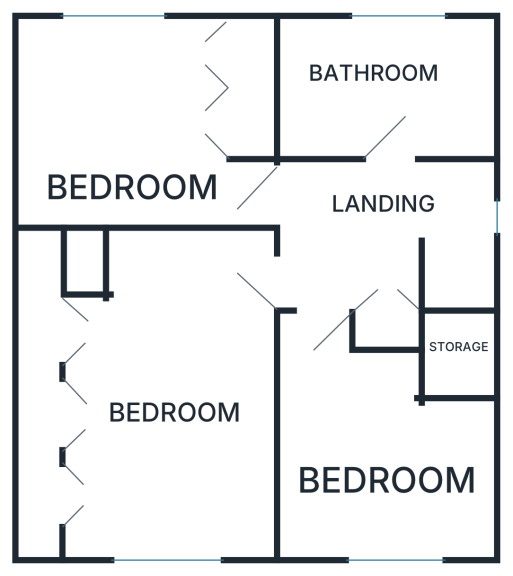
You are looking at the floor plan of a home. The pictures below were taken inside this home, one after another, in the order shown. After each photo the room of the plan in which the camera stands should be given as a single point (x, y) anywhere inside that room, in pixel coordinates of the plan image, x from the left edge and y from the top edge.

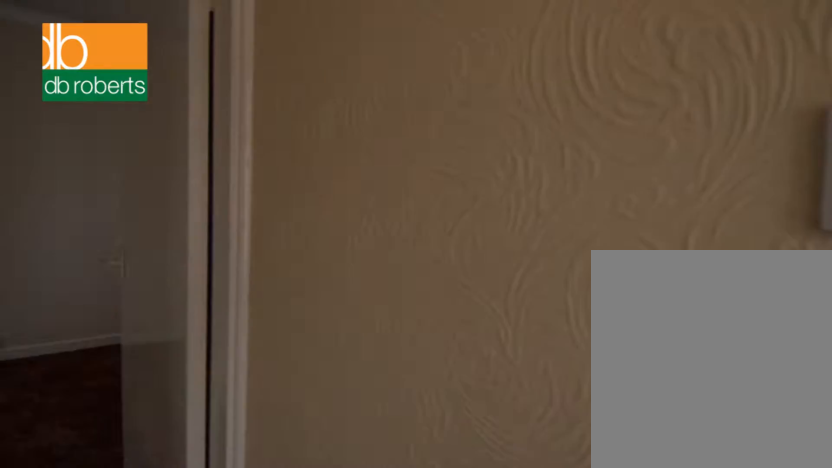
(383, 241)
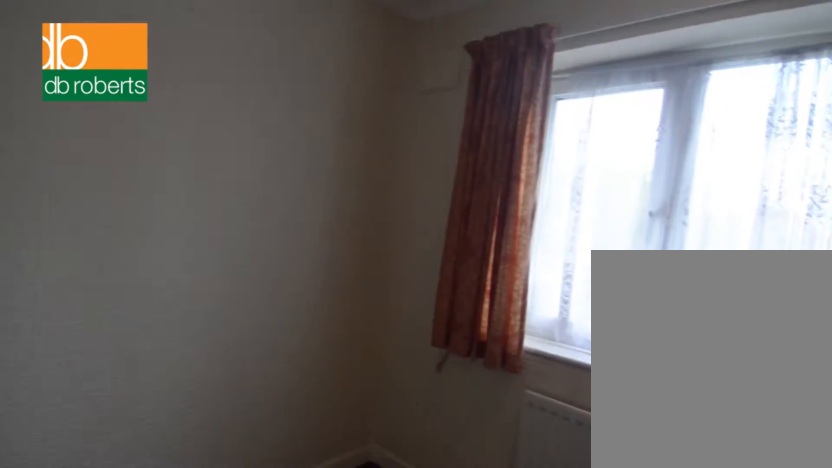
(146, 122)
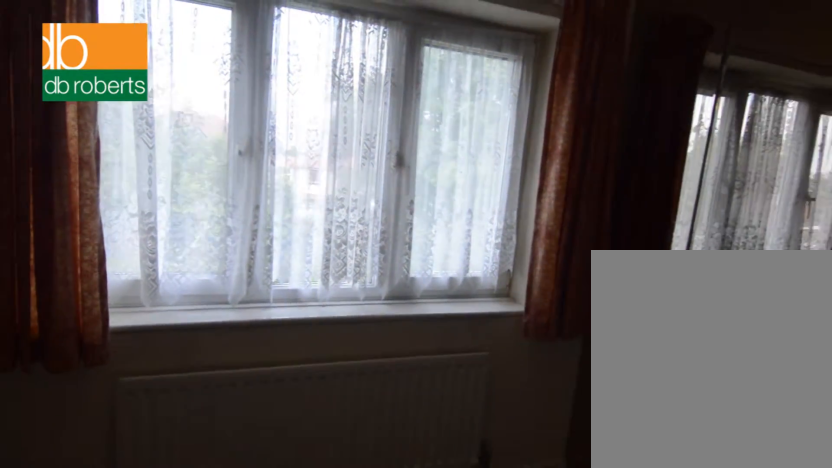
(146, 122)
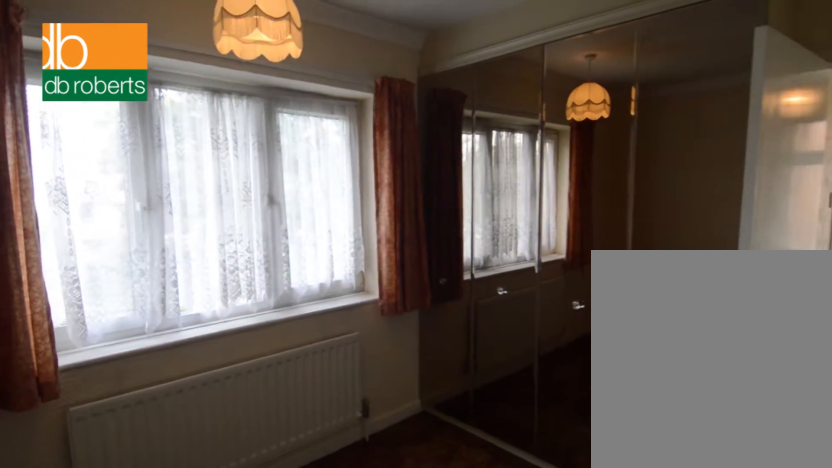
(146, 122)
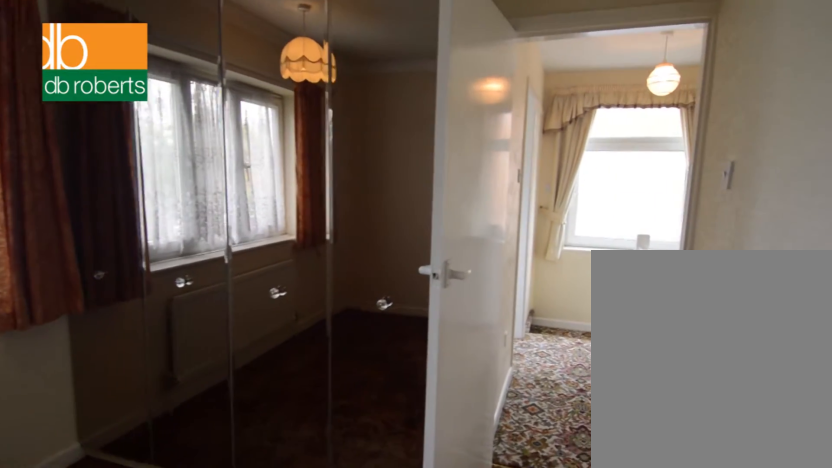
(146, 122)
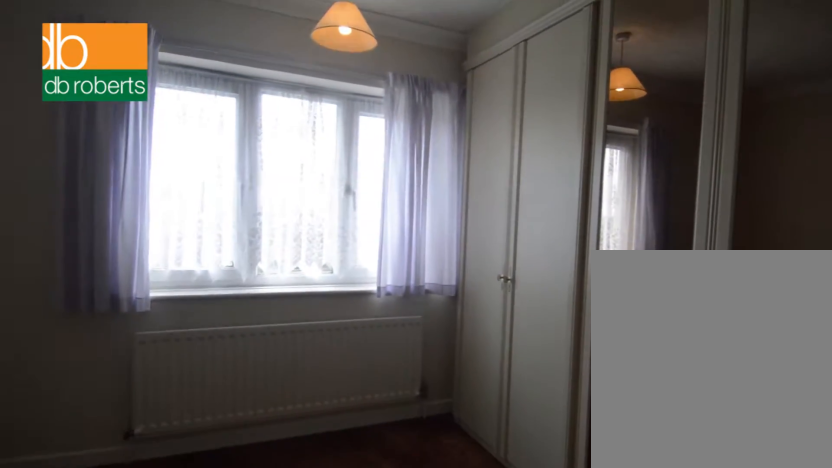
(149, 392)
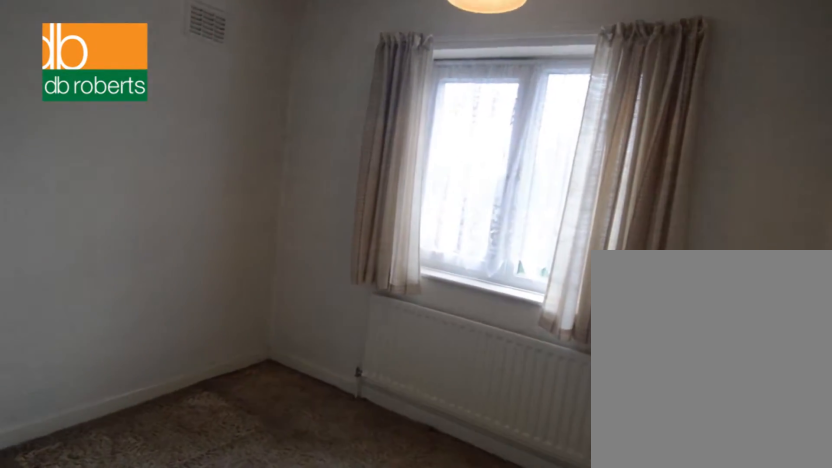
(374, 450)
